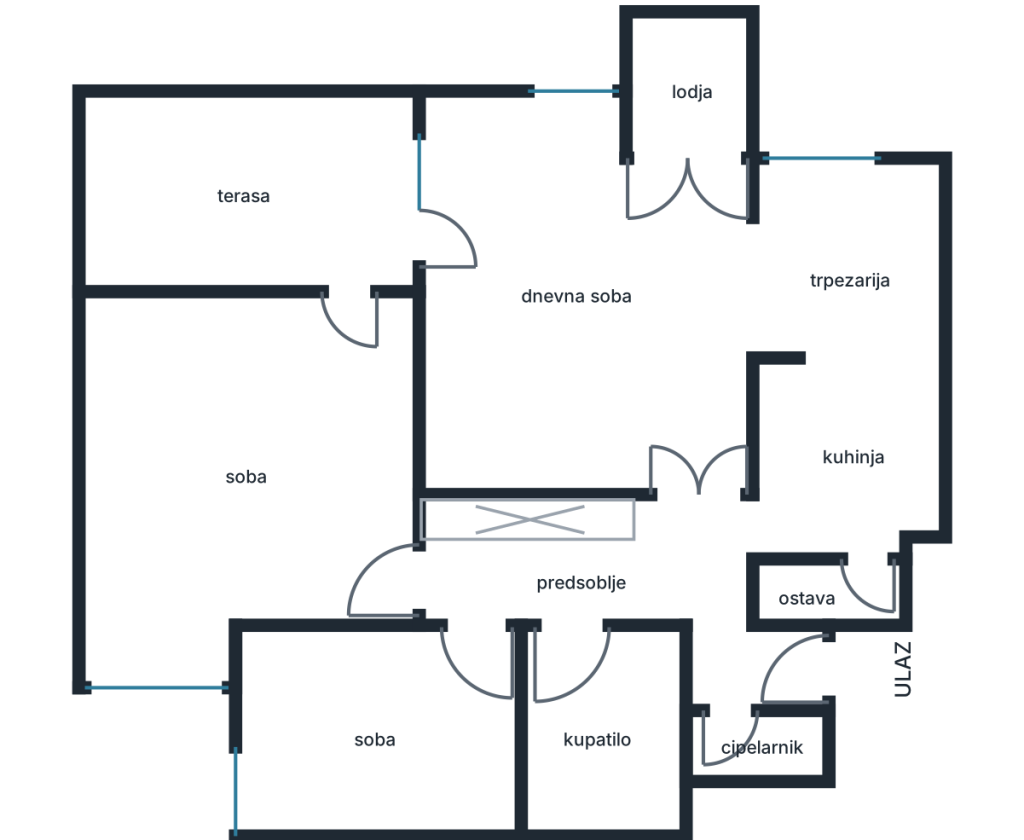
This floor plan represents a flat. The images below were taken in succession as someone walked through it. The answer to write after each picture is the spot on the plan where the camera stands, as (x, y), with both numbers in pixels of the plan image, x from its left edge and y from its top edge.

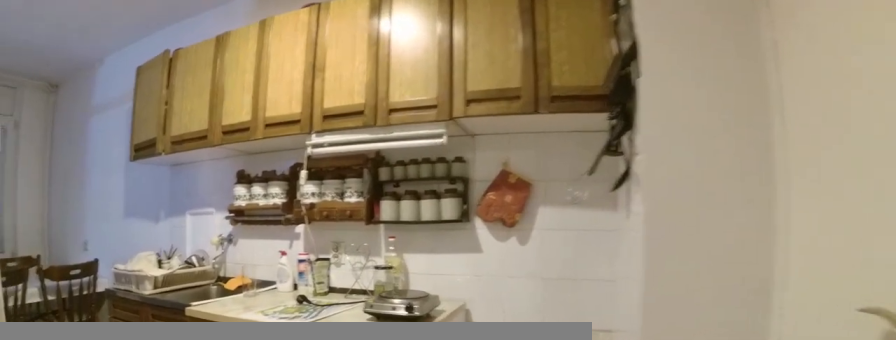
(741, 550)
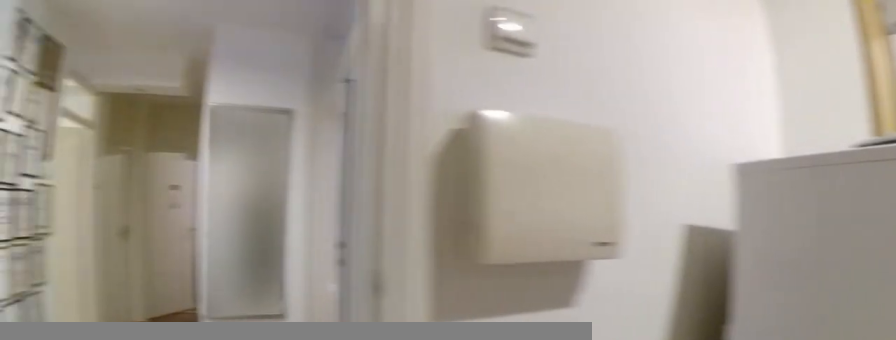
(879, 540)
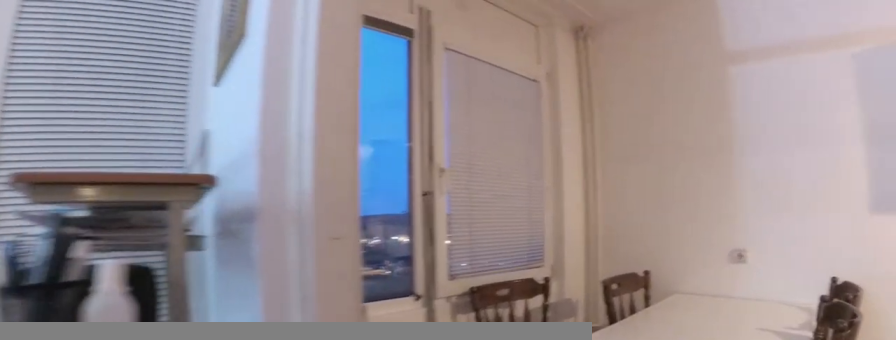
(710, 327)
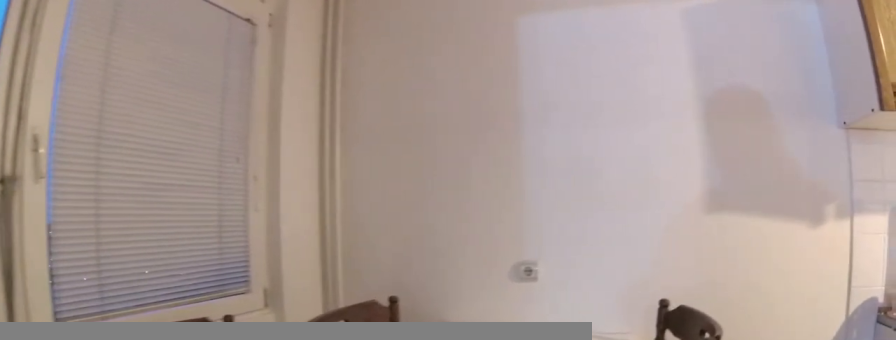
(793, 249)
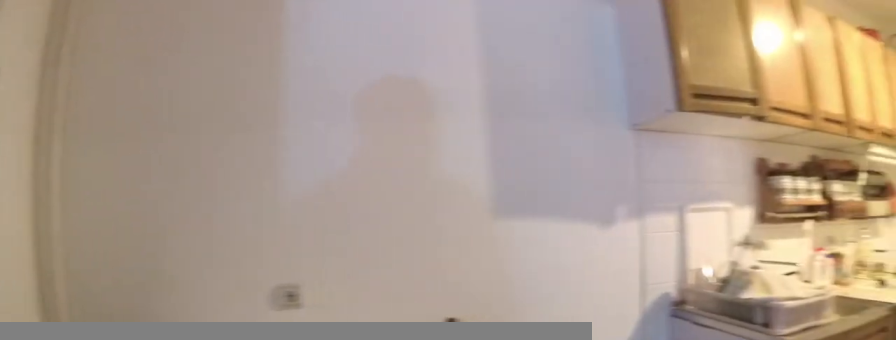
(796, 236)
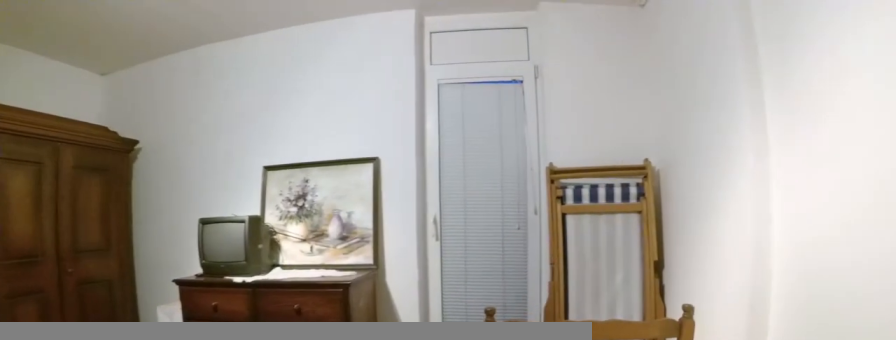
(381, 501)
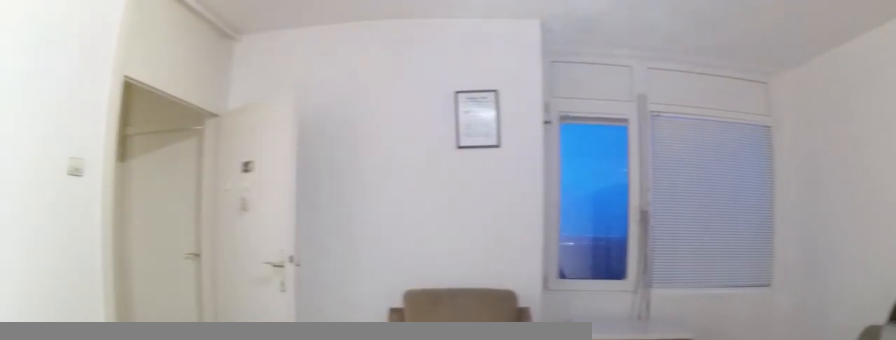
(364, 346)
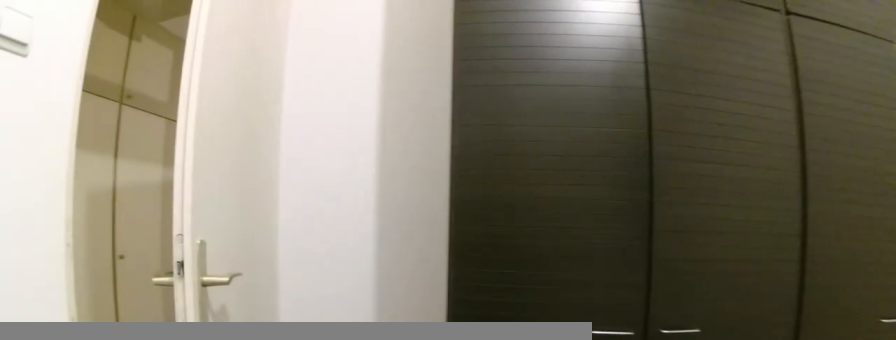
(290, 710)
